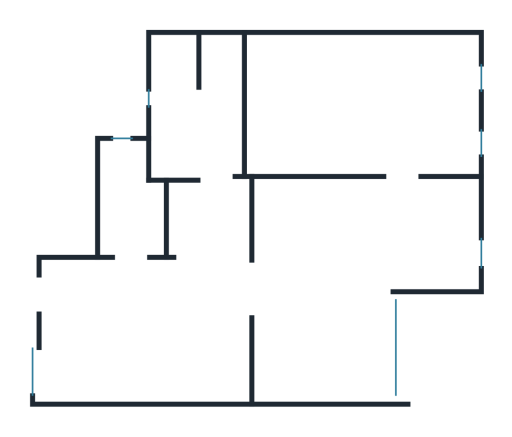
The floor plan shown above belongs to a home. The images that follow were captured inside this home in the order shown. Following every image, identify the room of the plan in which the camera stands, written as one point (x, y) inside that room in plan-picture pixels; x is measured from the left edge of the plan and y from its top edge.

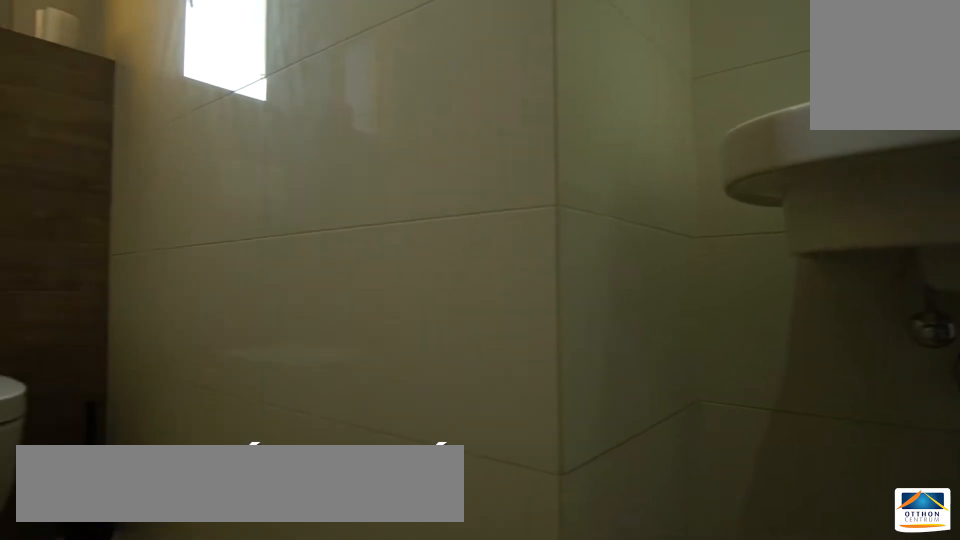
(132, 210)
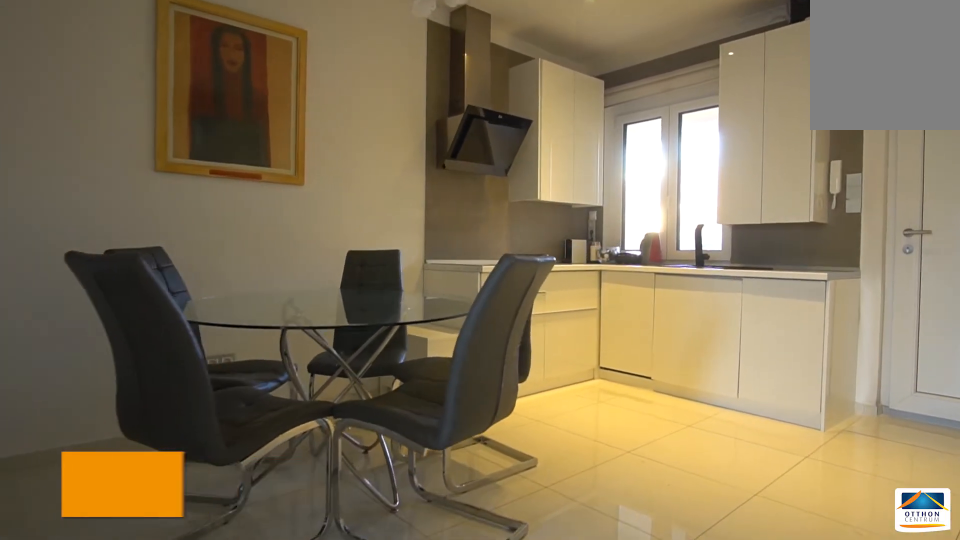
(150, 336)
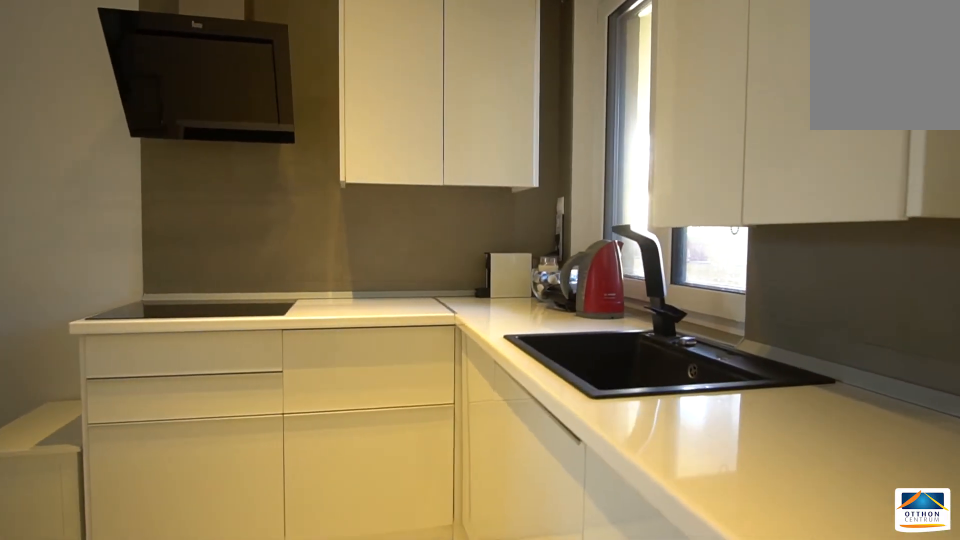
(149, 336)
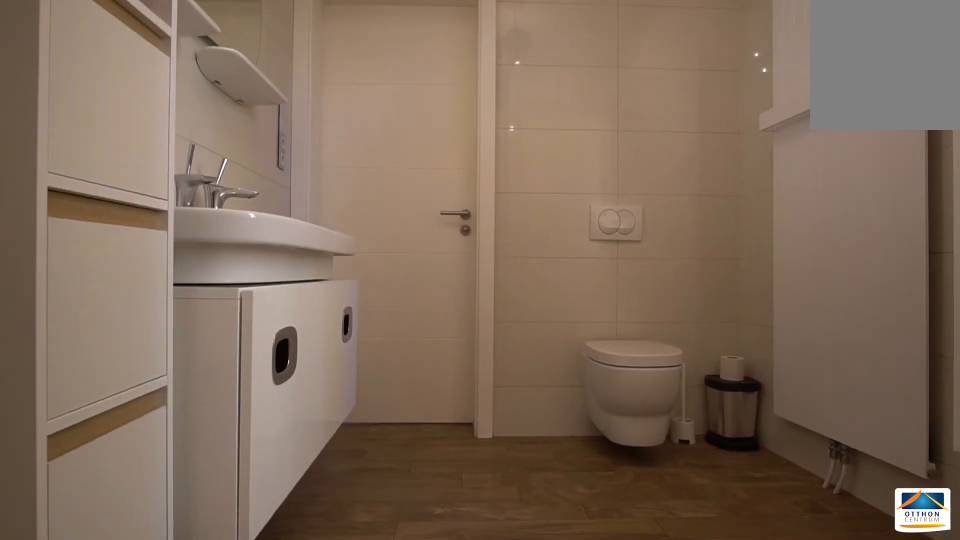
(197, 132)
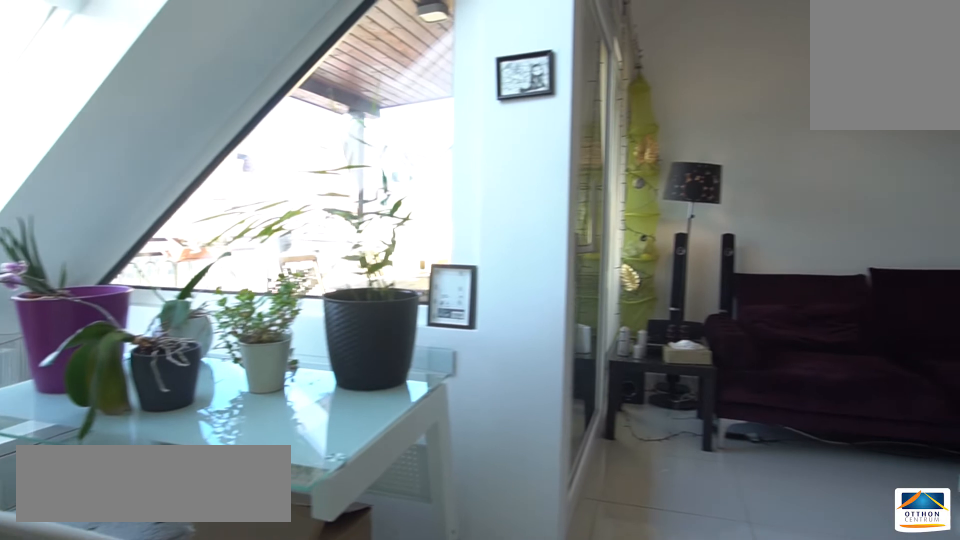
(358, 282)
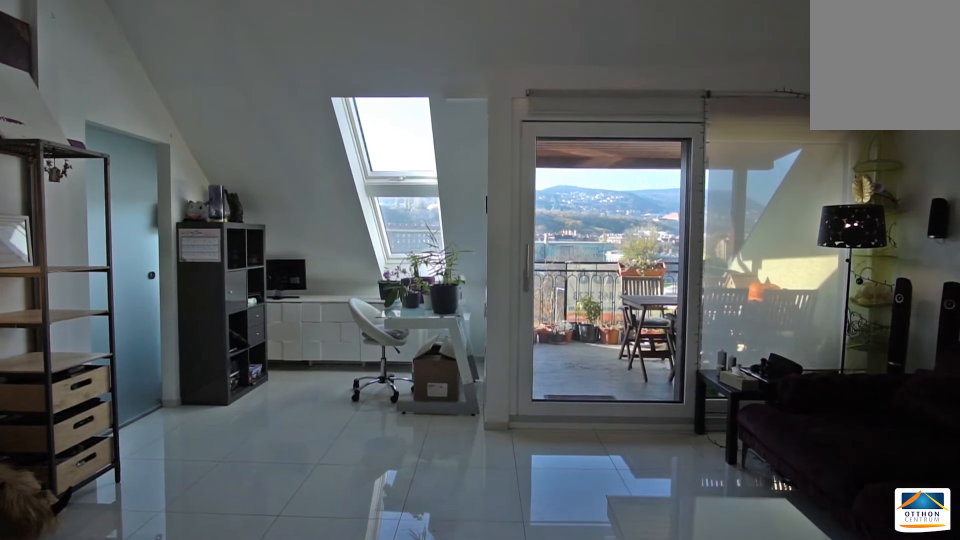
(357, 282)
